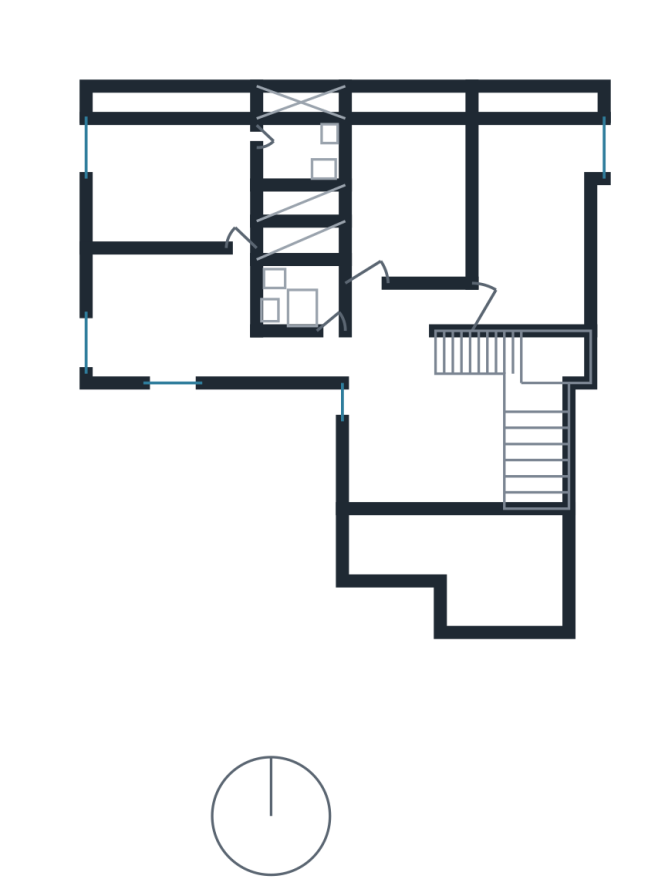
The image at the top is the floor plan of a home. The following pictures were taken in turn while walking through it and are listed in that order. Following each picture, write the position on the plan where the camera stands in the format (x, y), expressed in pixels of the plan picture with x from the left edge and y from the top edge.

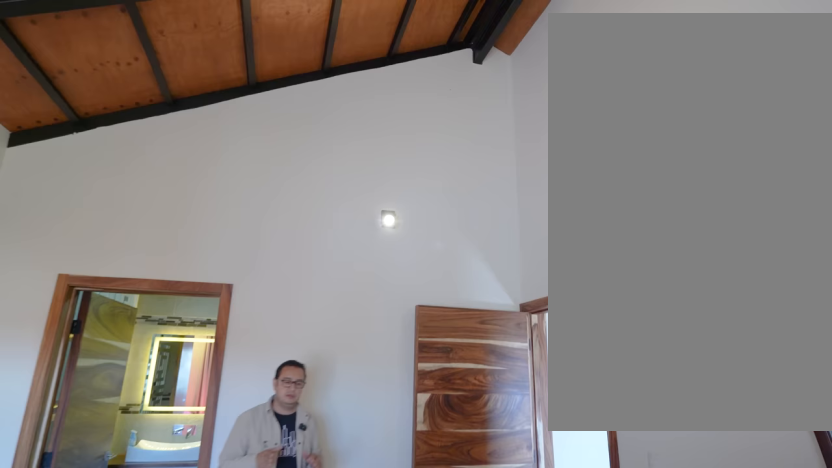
(225, 166)
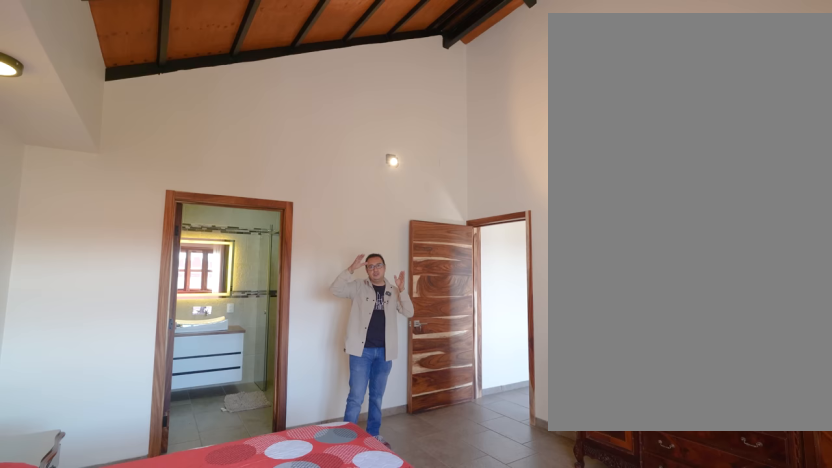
(168, 166)
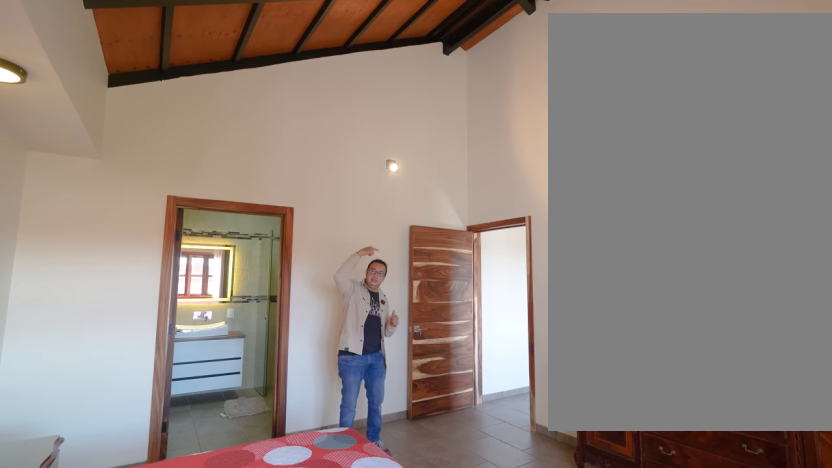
(161, 200)
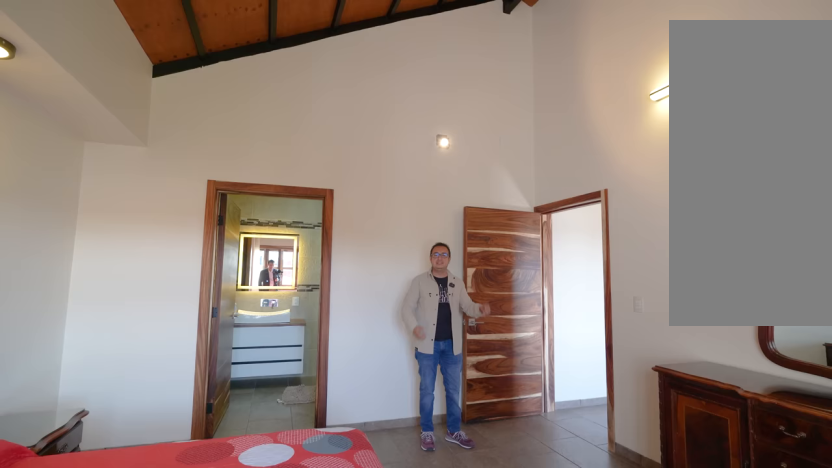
(116, 205)
